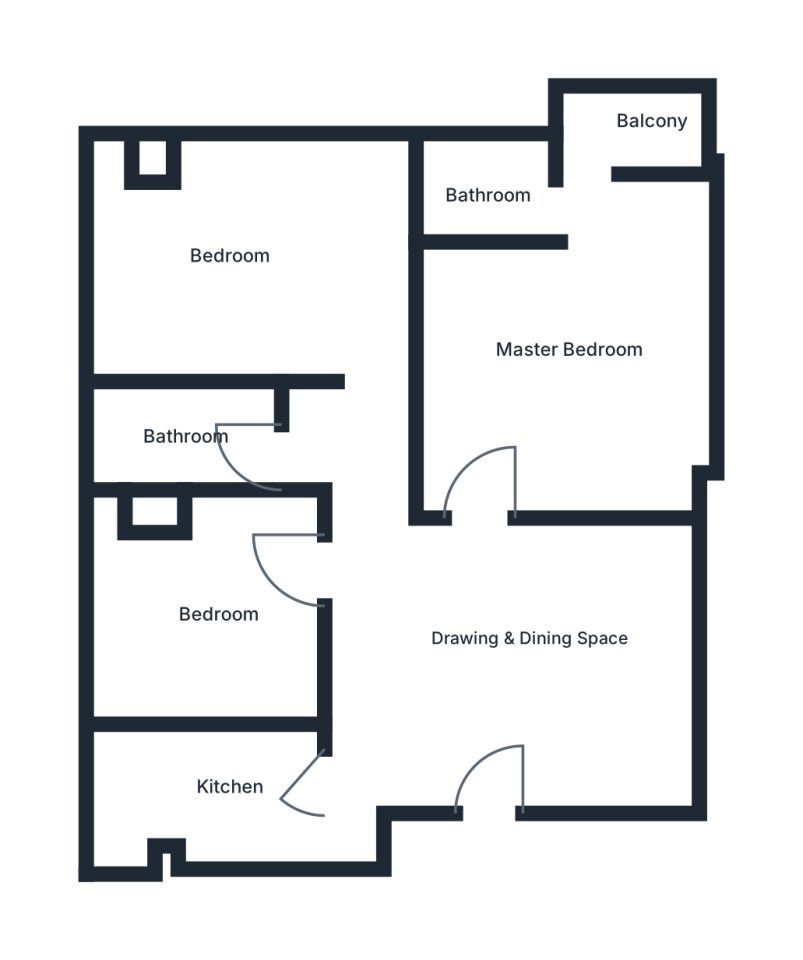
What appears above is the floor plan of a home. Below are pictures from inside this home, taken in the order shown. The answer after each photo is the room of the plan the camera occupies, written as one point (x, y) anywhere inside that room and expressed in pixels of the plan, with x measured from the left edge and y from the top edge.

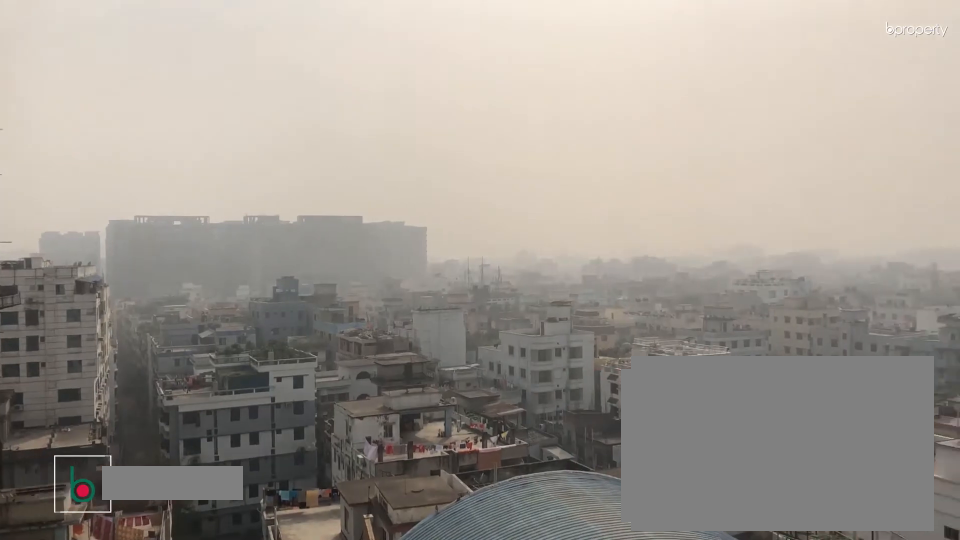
(633, 135)
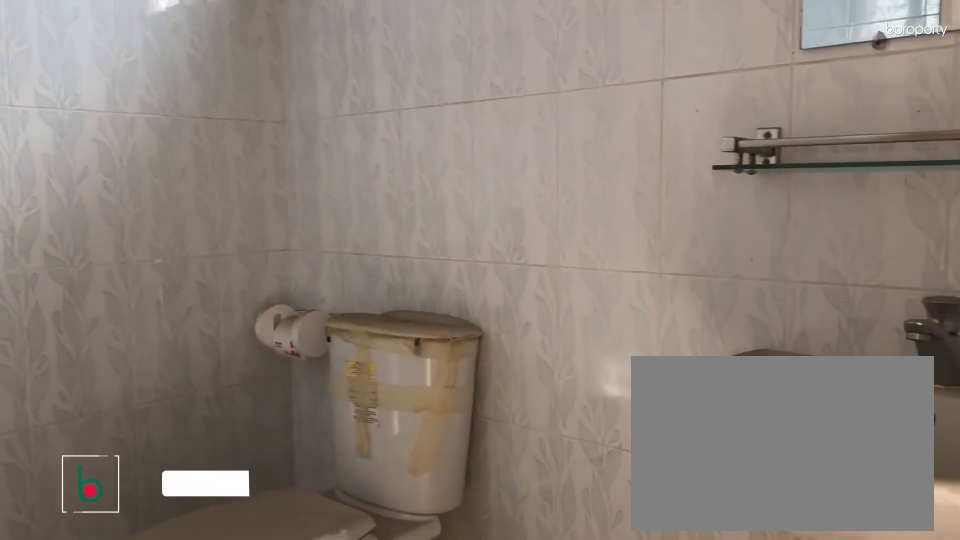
(488, 192)
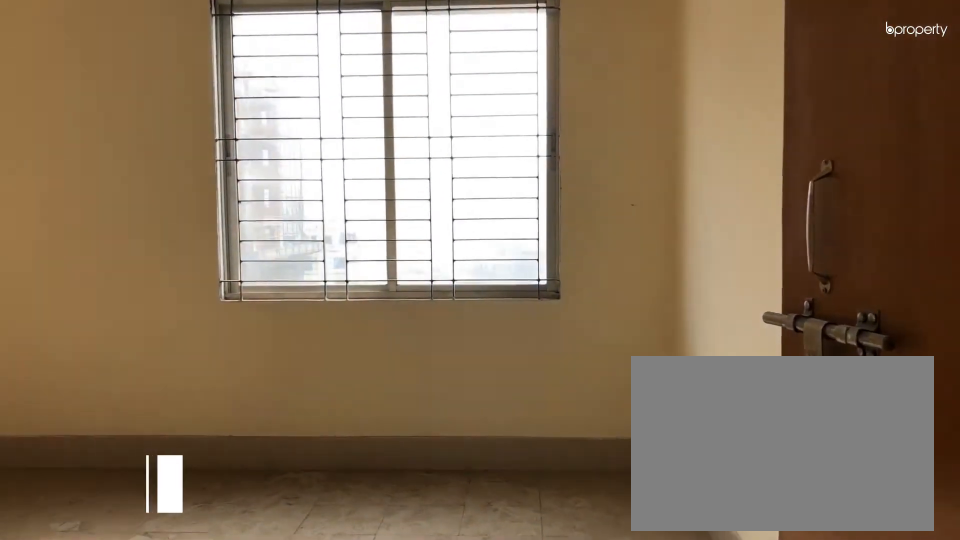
(361, 356)
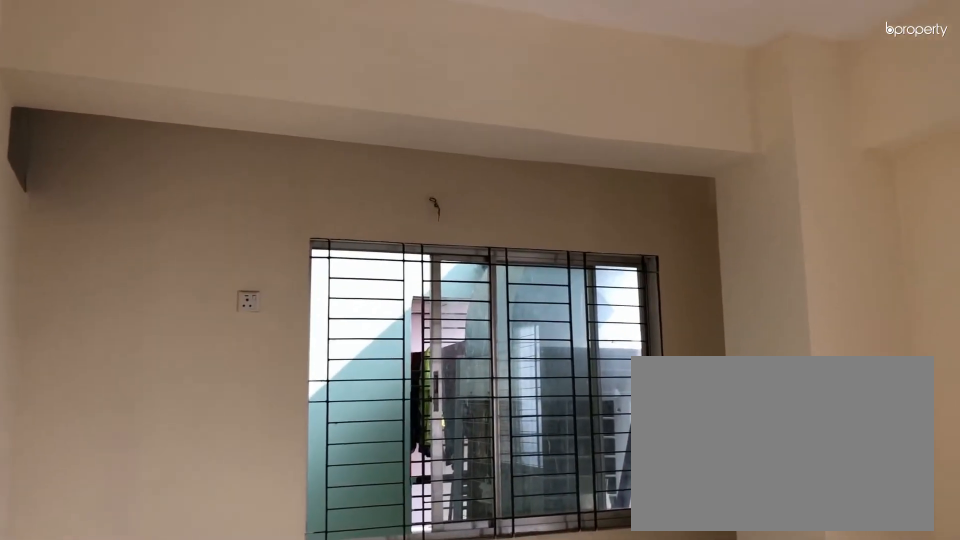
(221, 254)
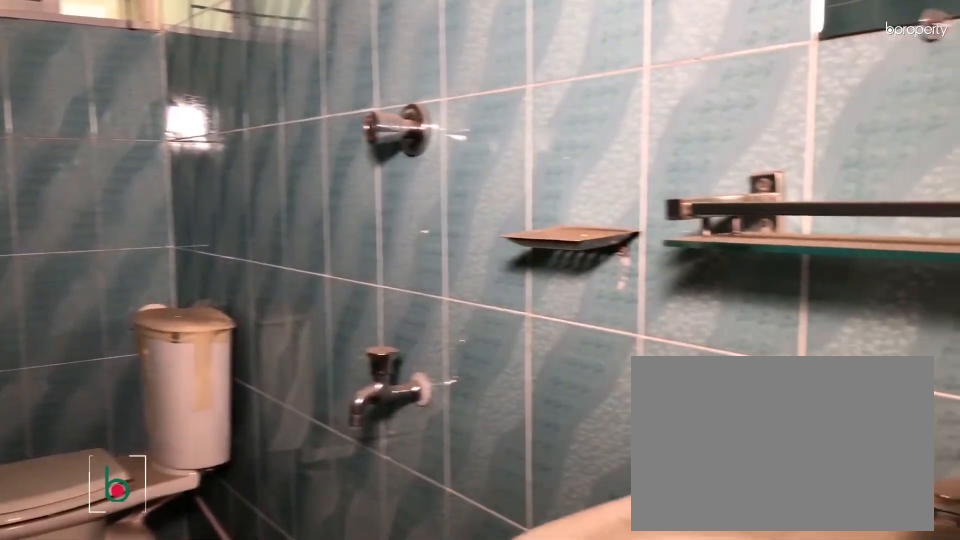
(199, 443)
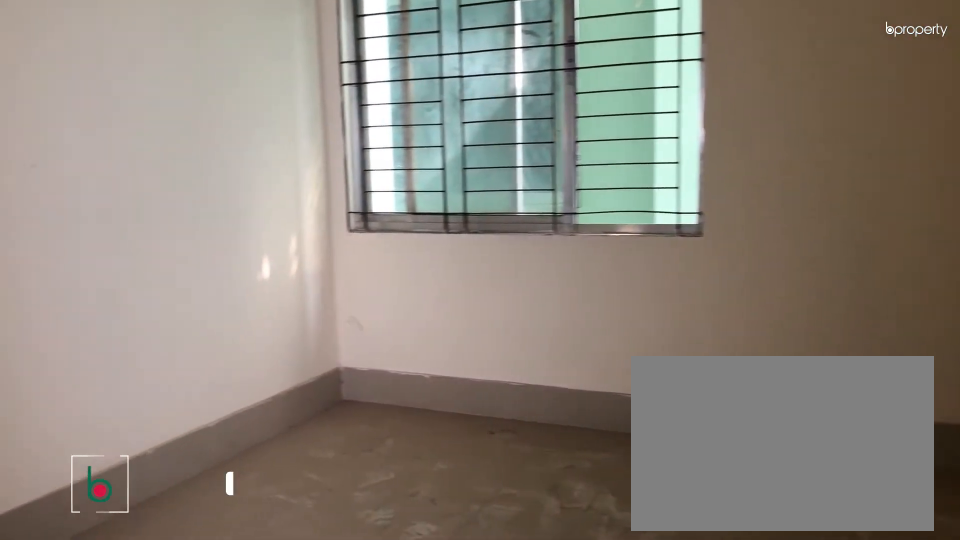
(206, 633)
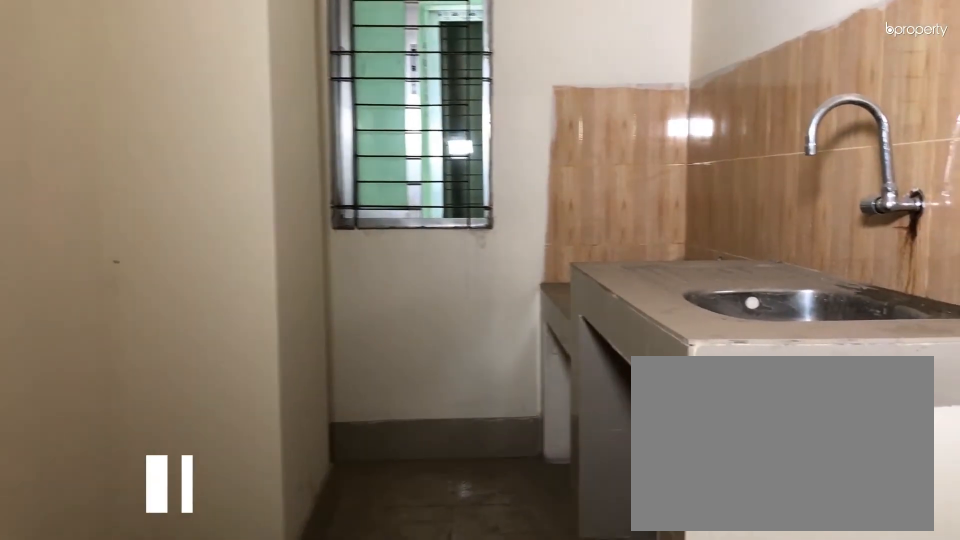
(224, 802)
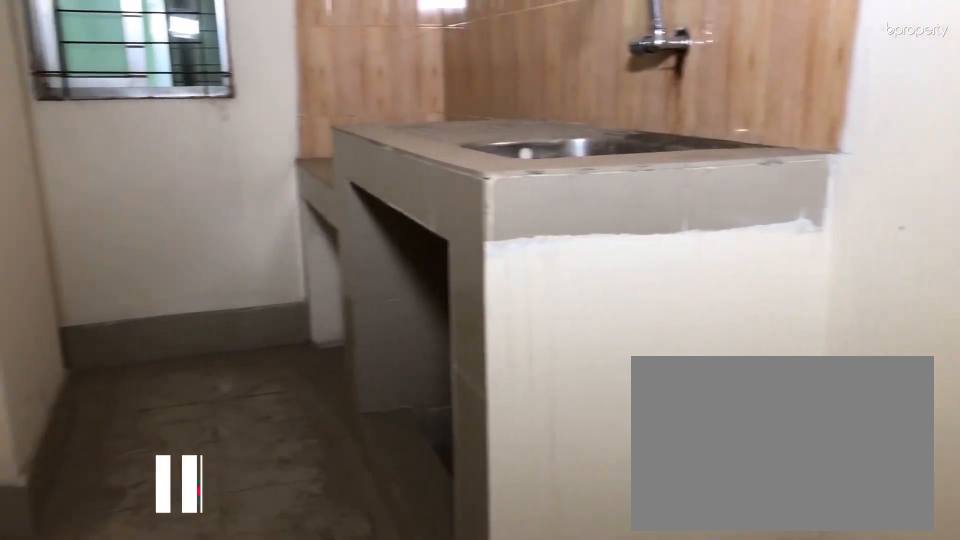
(224, 802)
